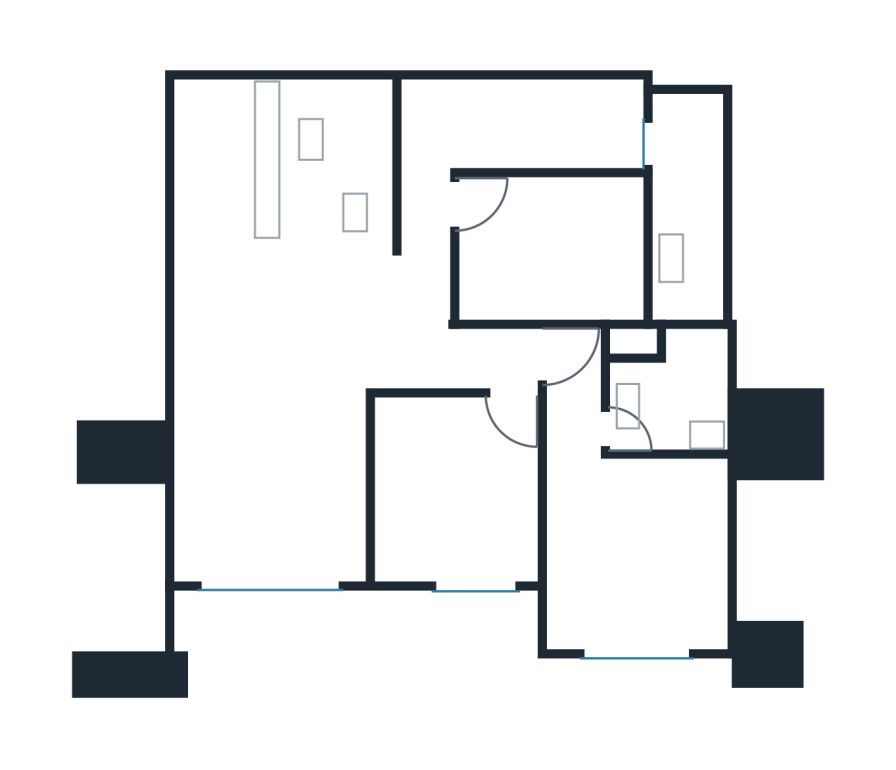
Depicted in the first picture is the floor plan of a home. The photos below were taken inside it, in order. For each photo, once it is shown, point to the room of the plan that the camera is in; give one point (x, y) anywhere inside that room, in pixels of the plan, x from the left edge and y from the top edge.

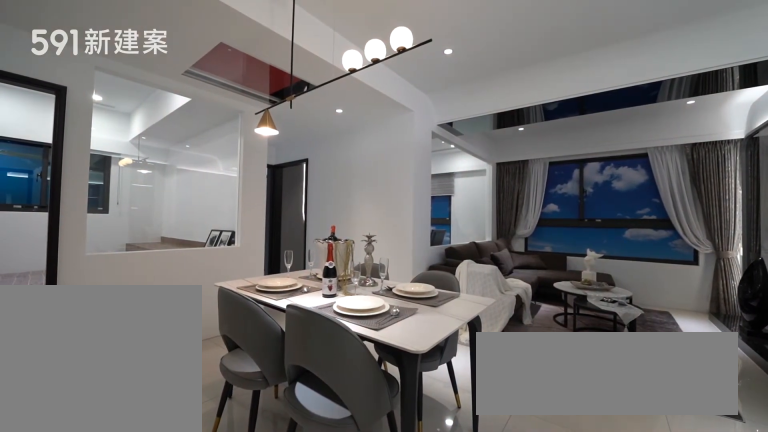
(290, 321)
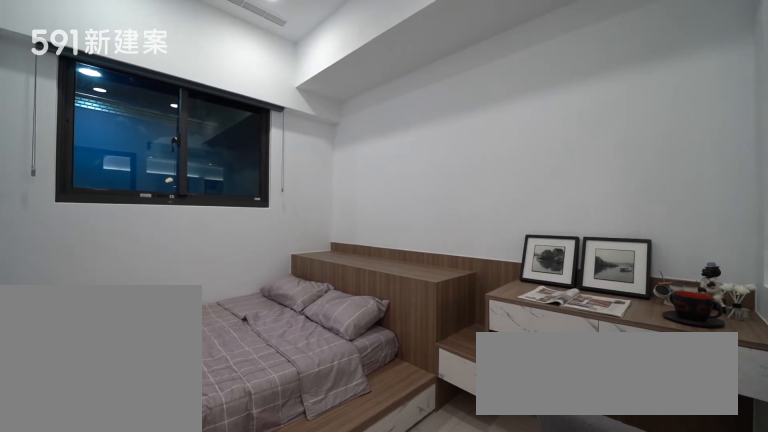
(560, 249)
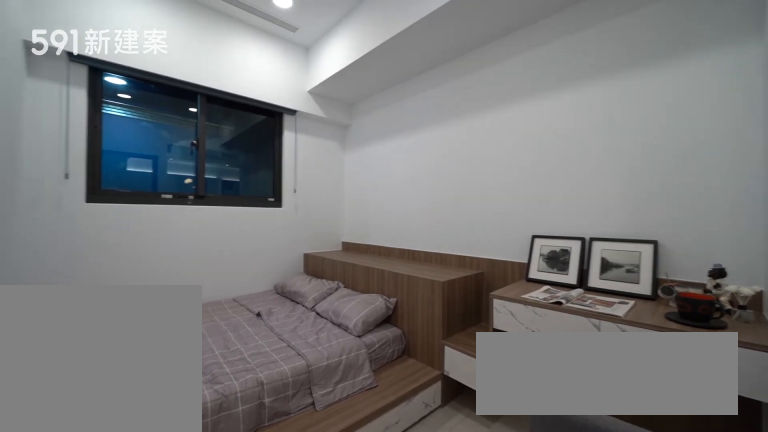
(560, 249)
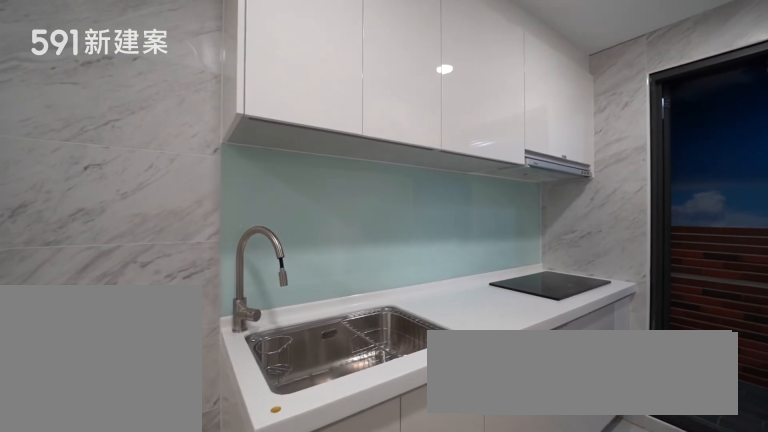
(530, 122)
